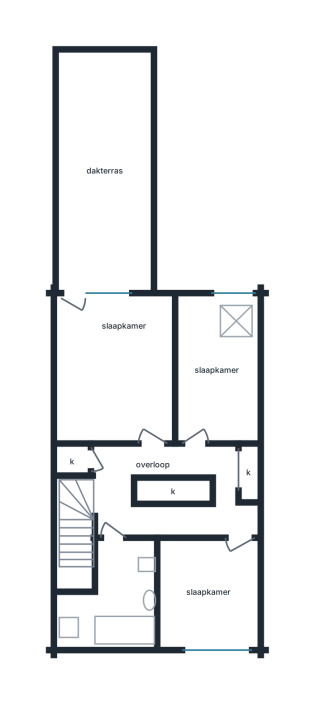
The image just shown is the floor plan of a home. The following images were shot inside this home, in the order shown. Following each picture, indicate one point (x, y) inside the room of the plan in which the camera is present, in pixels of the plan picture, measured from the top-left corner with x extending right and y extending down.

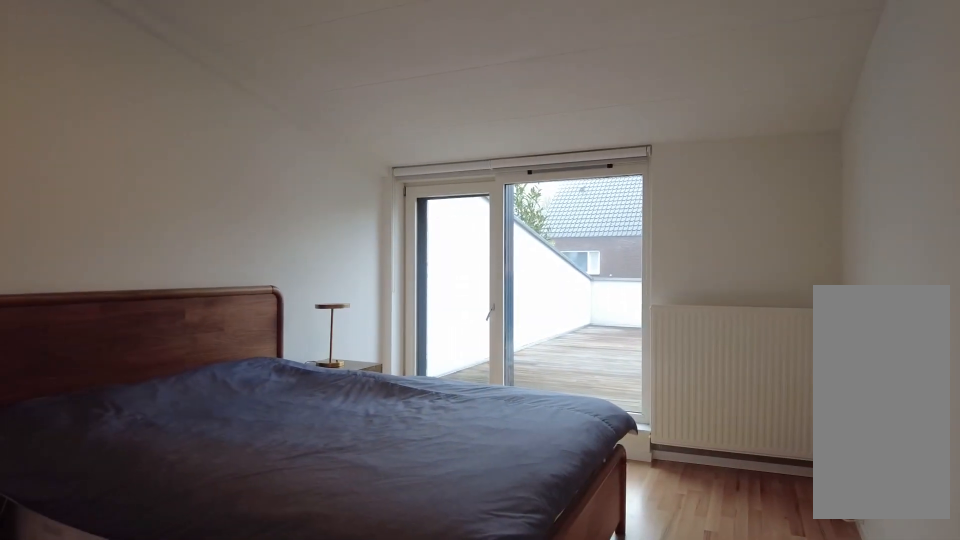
(99, 362)
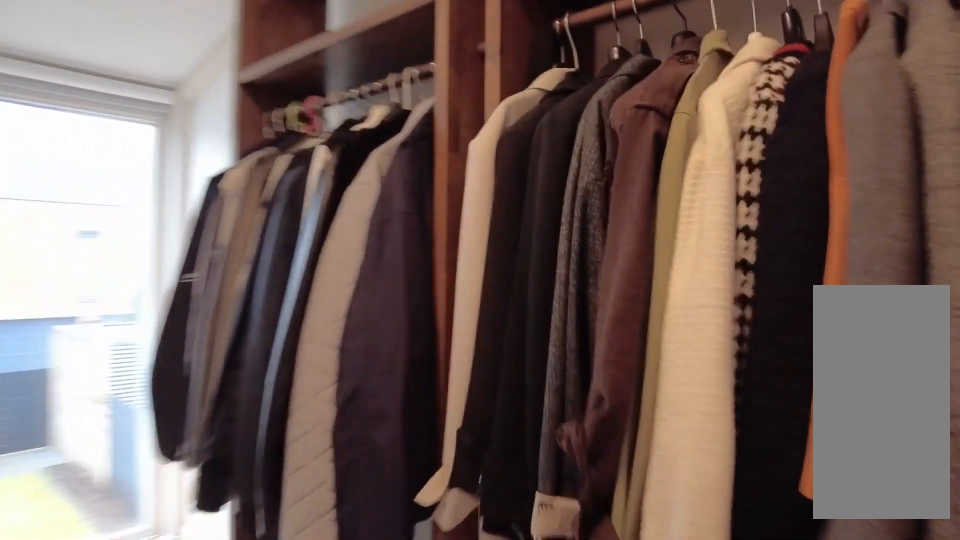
(217, 370)
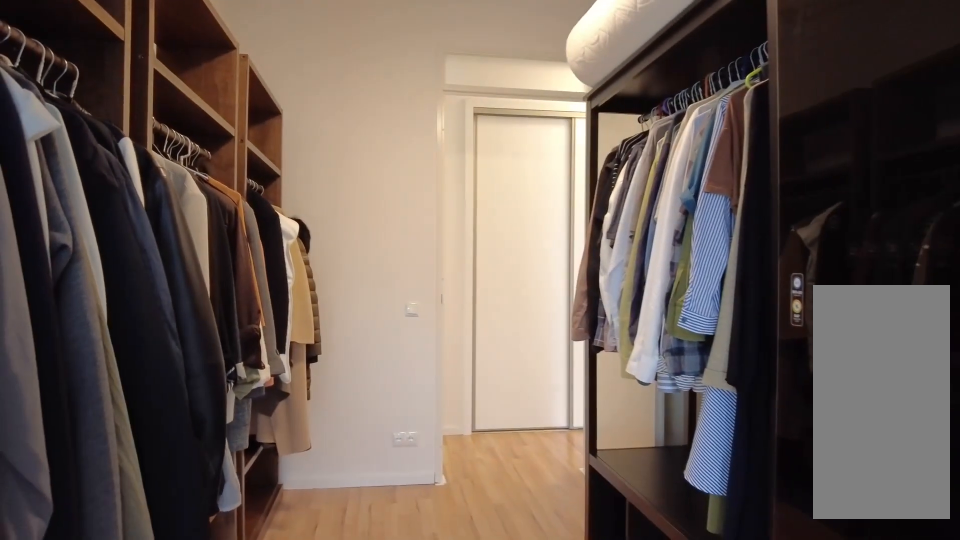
(217, 370)
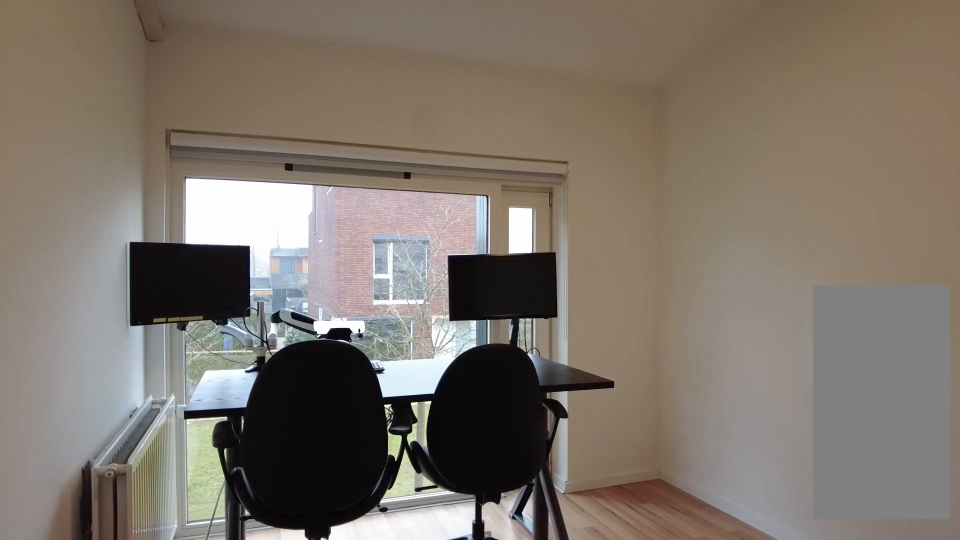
(206, 598)
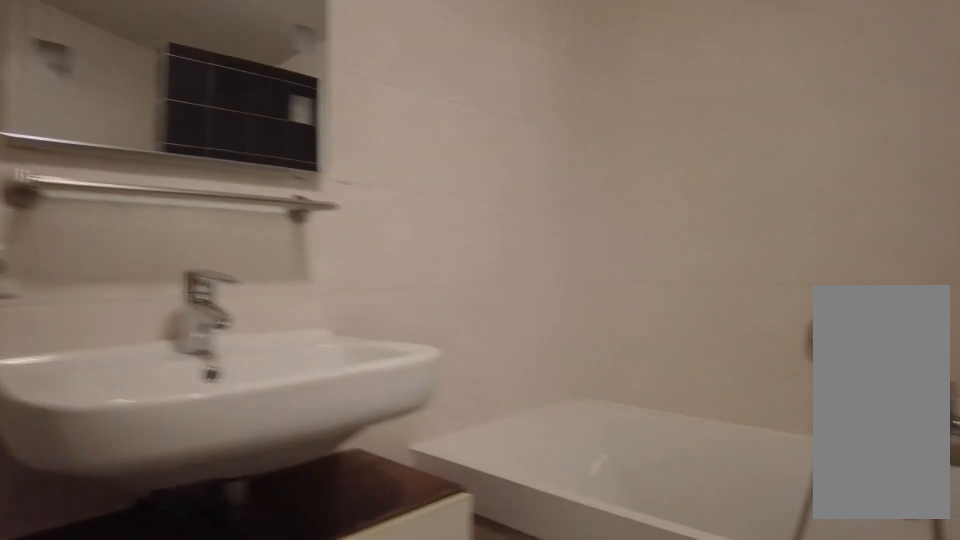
(114, 593)
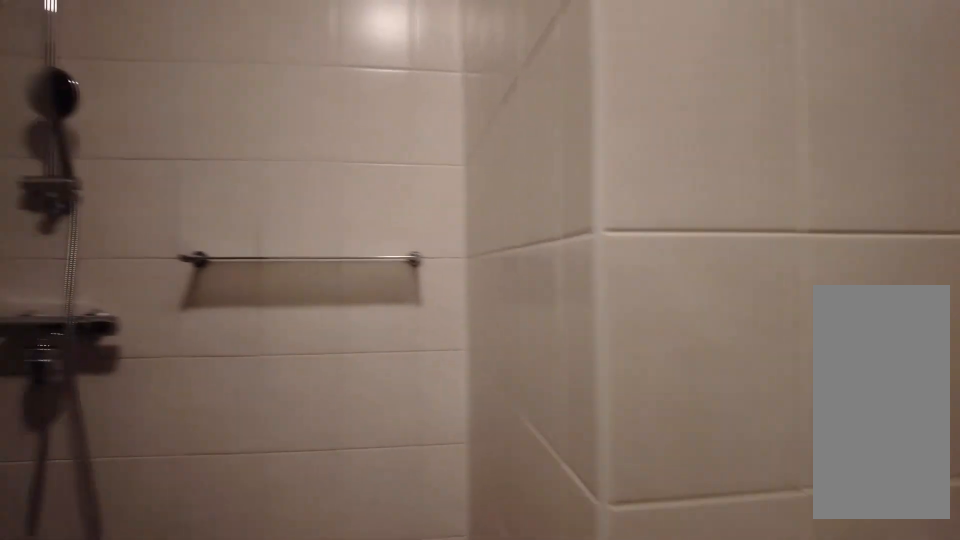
(114, 593)
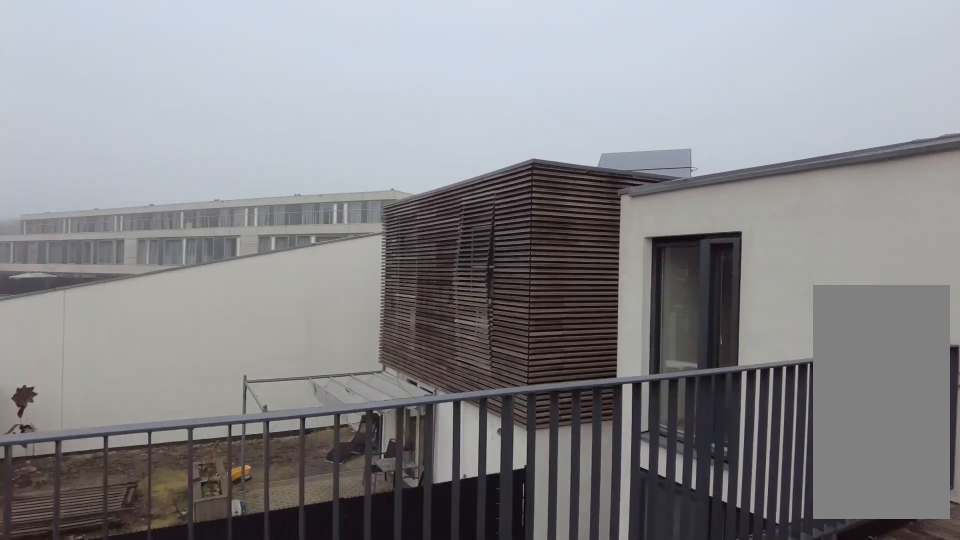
(105, 167)
